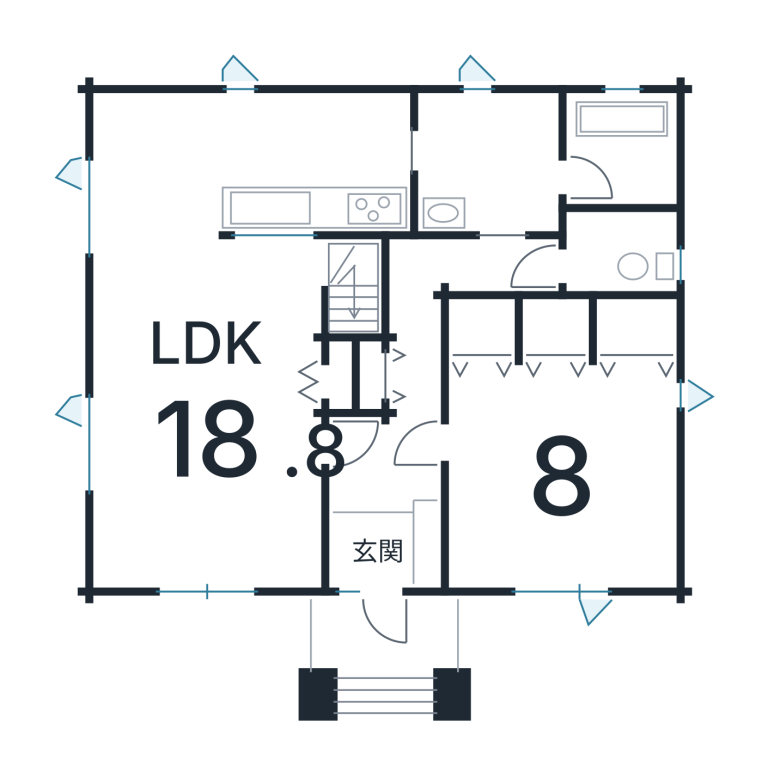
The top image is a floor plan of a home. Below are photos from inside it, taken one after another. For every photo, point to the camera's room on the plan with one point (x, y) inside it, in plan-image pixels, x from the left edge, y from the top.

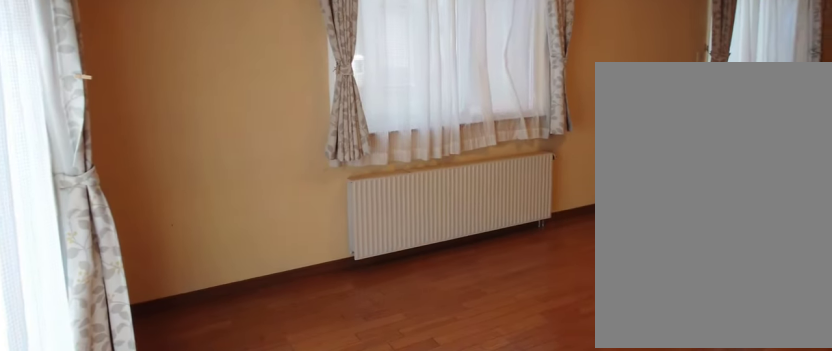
(207, 396)
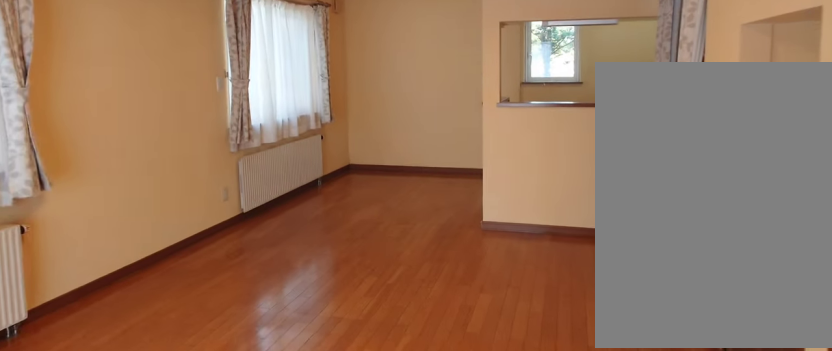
(207, 396)
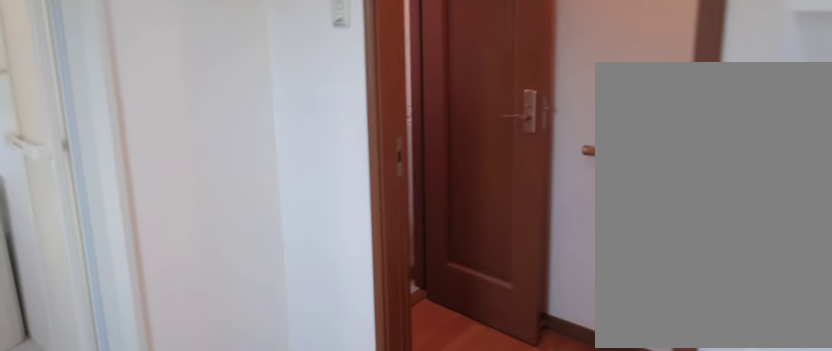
(482, 173)
